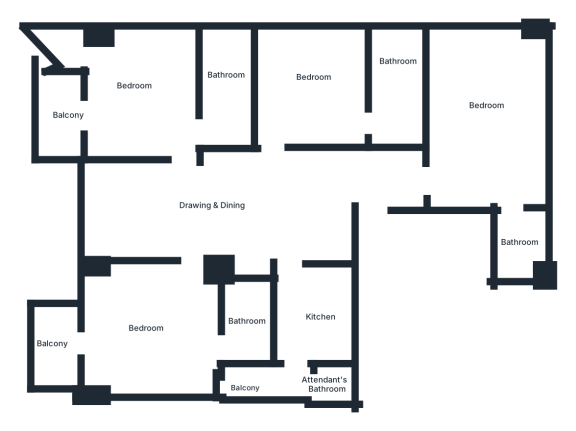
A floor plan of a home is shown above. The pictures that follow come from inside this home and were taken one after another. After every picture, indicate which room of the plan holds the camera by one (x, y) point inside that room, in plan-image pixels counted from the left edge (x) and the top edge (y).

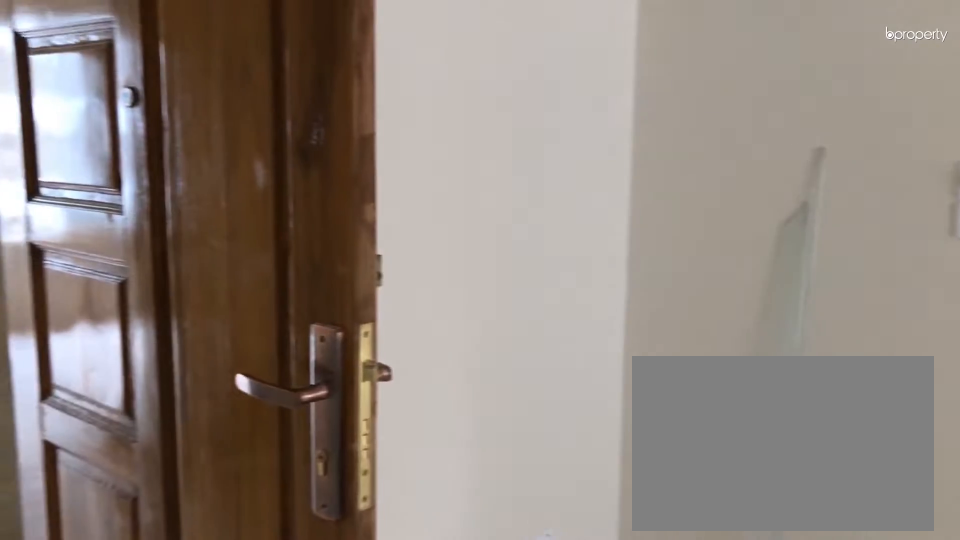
(223, 206)
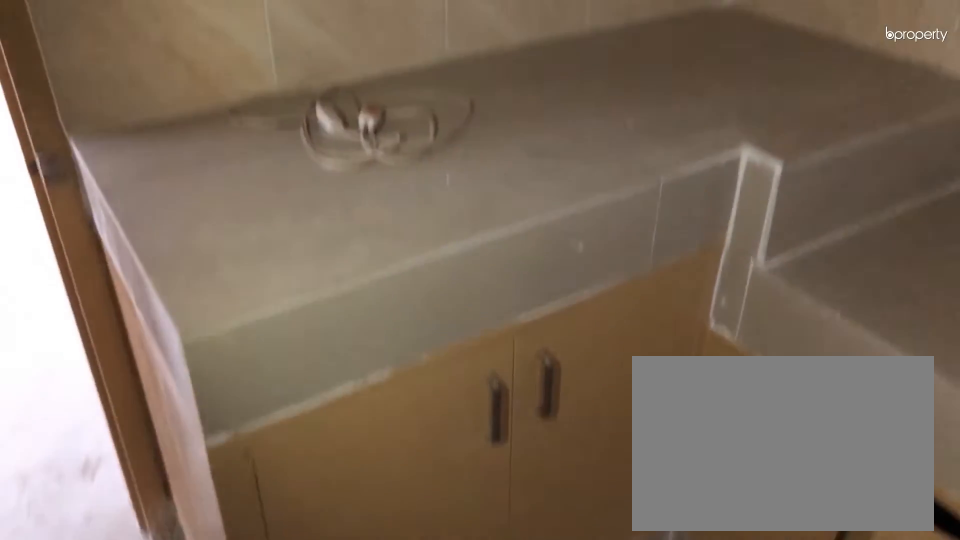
(313, 302)
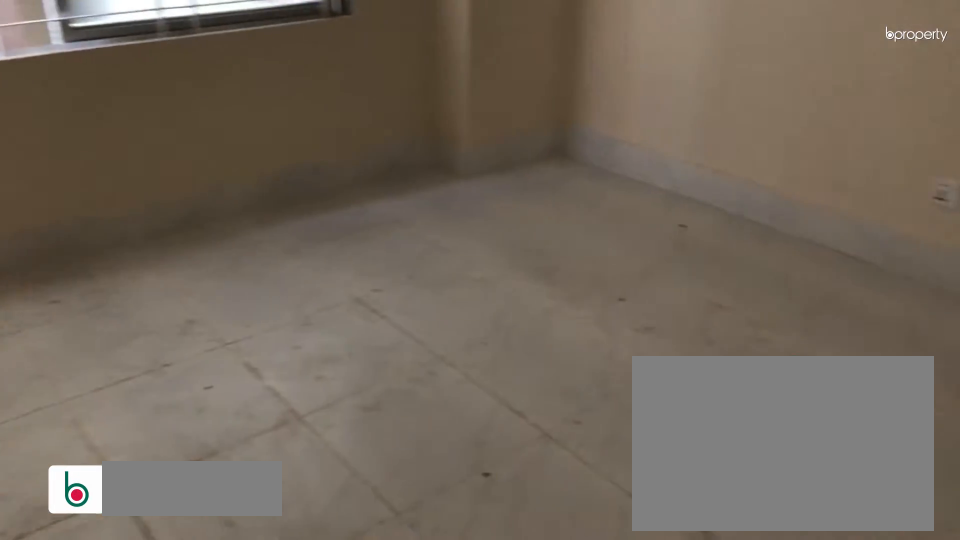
(325, 96)
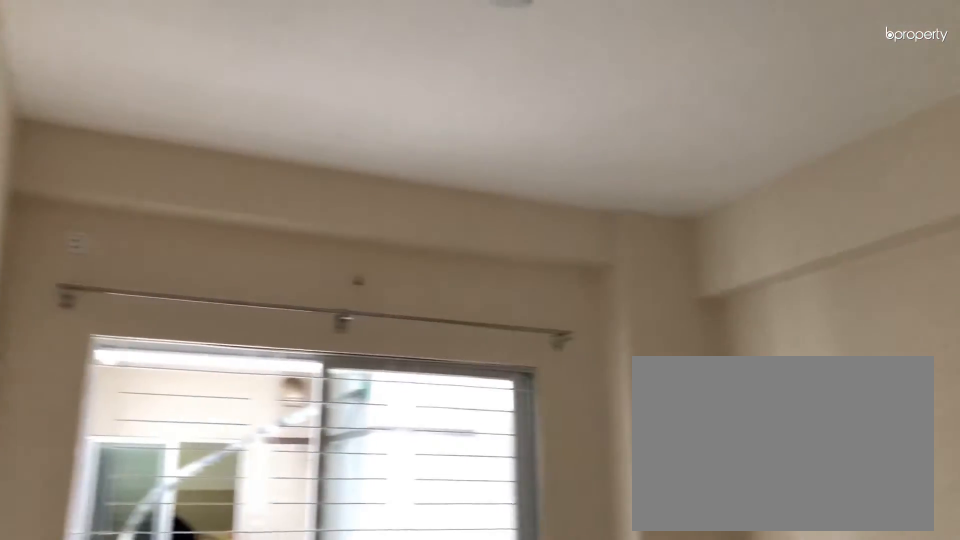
(325, 96)
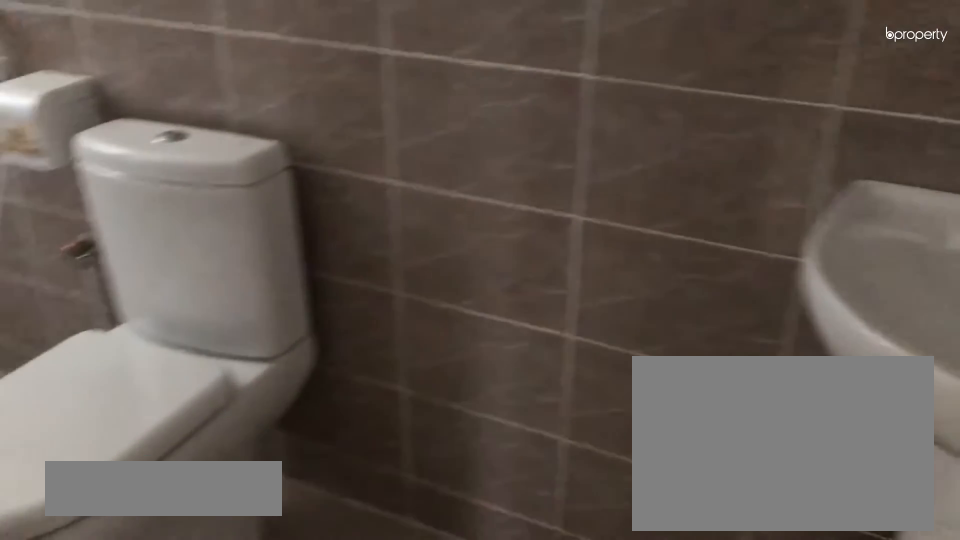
(401, 95)
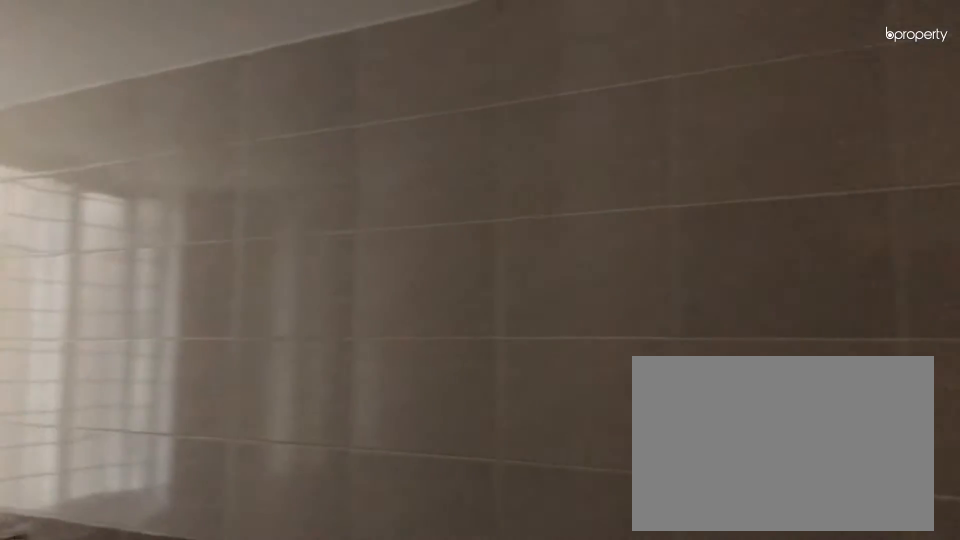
(401, 95)
